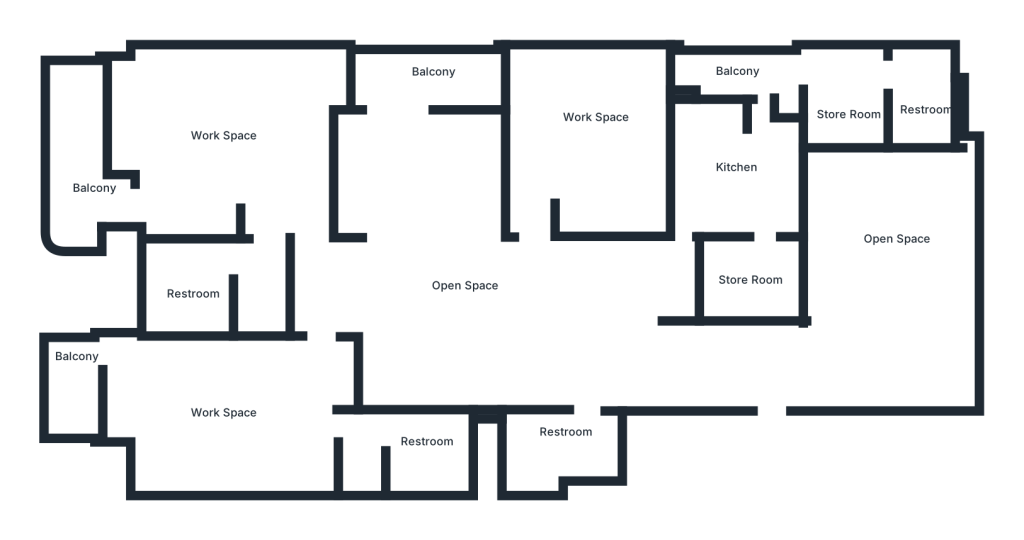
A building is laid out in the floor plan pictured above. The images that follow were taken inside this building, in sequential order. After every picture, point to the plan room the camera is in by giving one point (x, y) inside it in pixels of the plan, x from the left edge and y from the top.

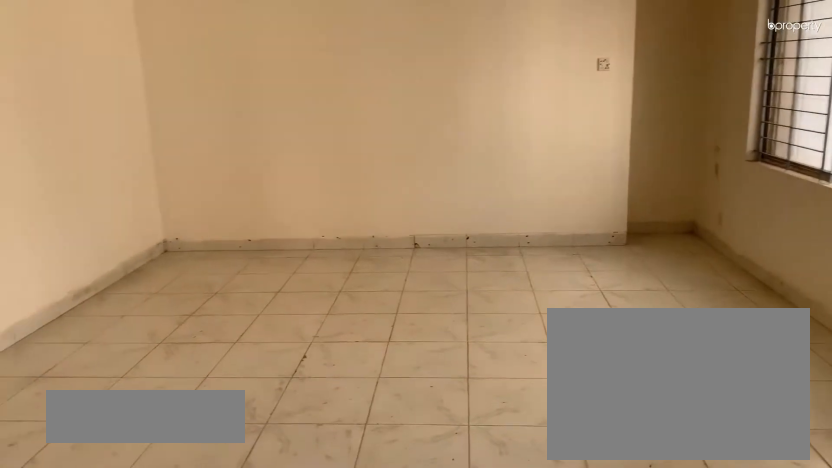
(898, 277)
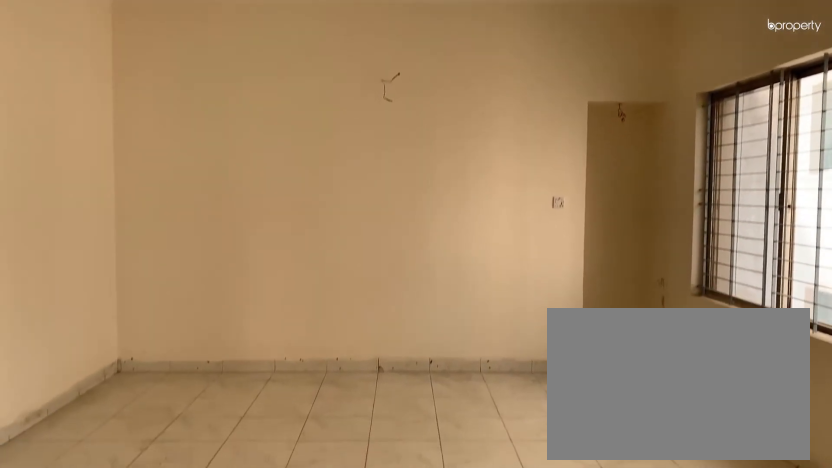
(898, 277)
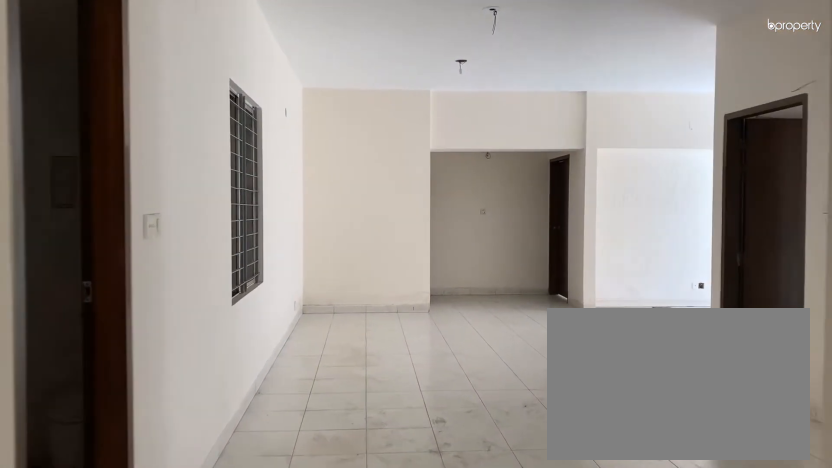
(600, 346)
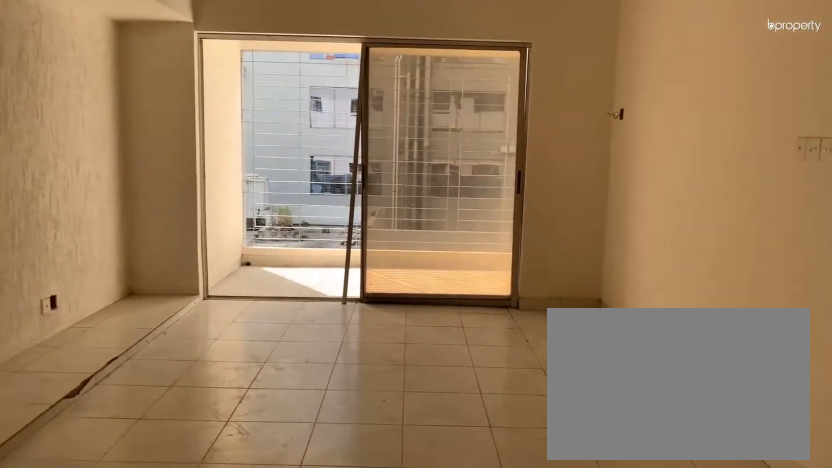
(480, 313)
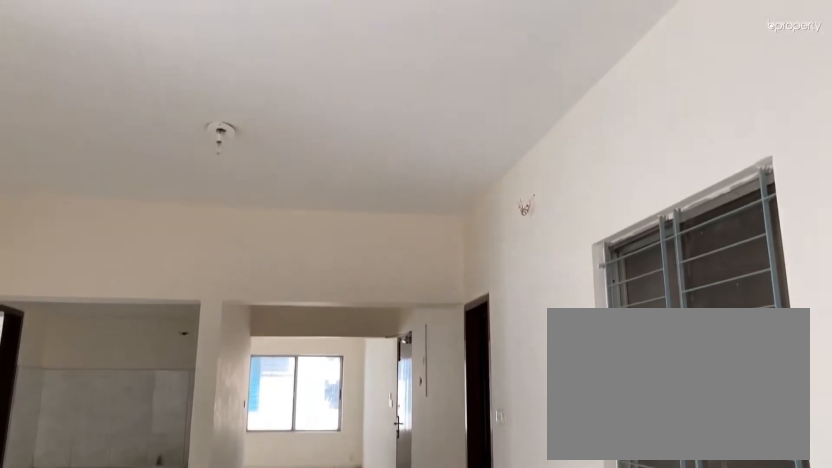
(480, 313)
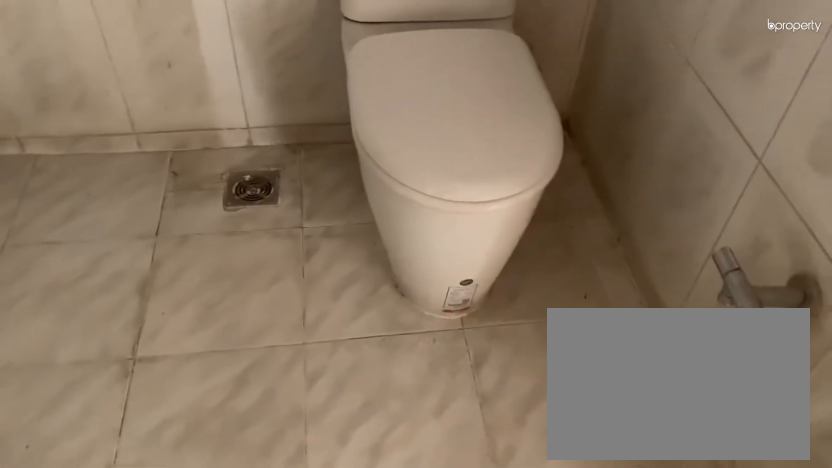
(579, 437)
